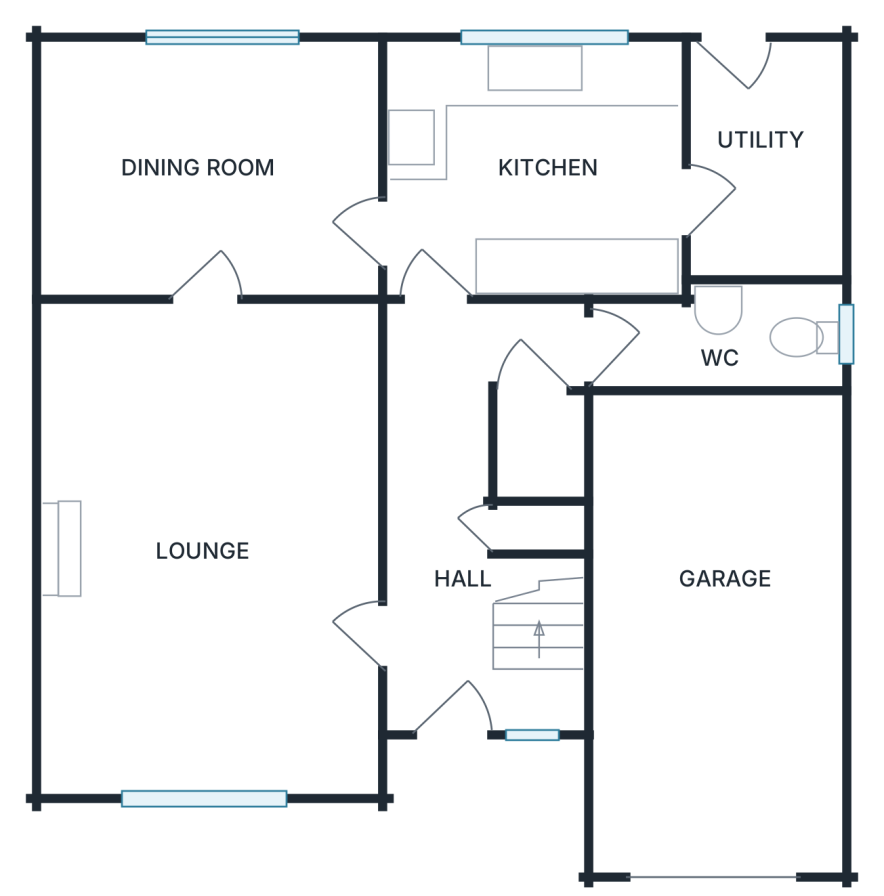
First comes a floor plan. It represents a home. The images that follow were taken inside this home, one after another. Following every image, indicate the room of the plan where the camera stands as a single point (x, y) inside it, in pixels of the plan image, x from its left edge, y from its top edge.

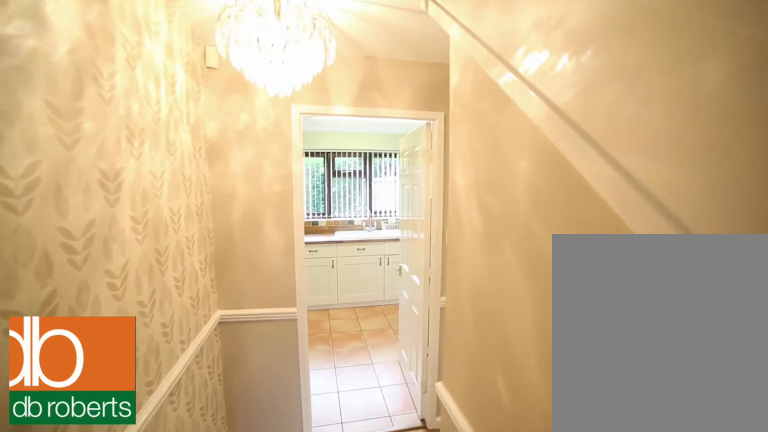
(459, 494)
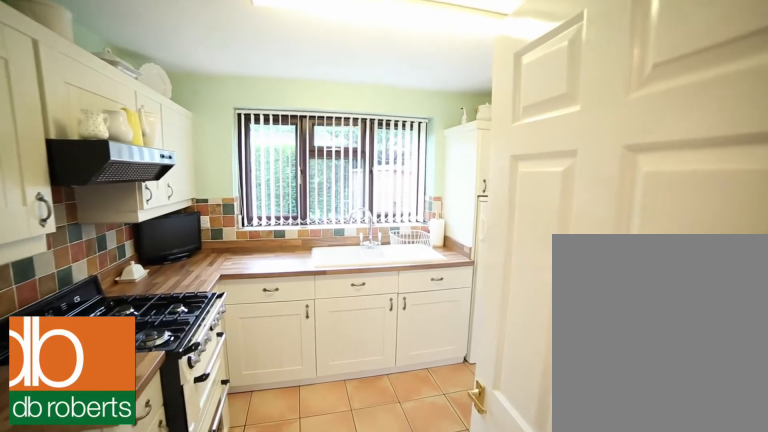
(537, 170)
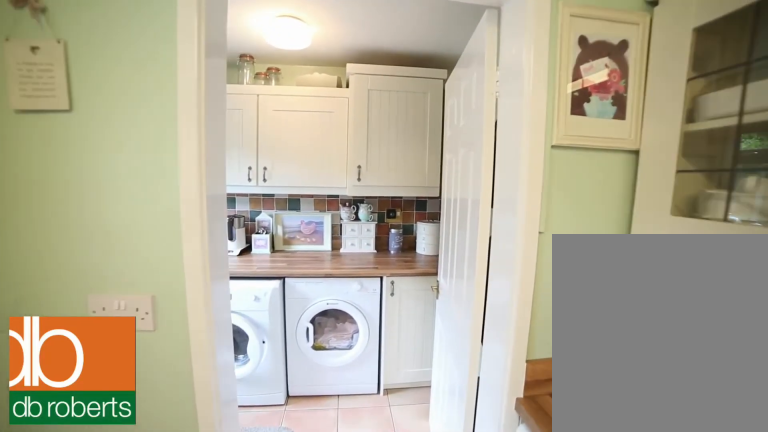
(537, 170)
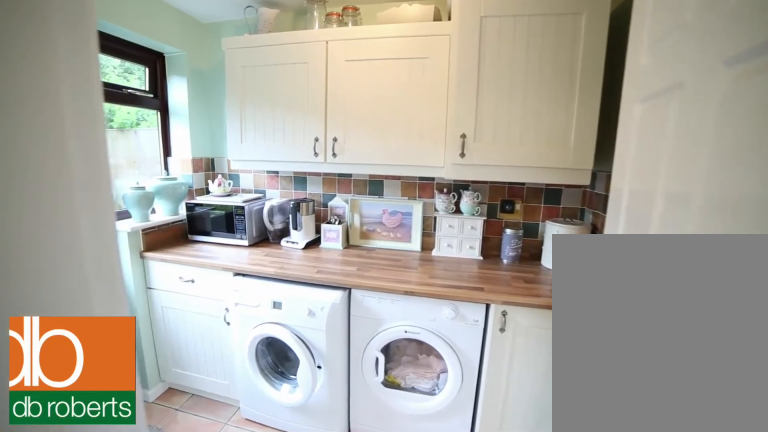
(769, 163)
